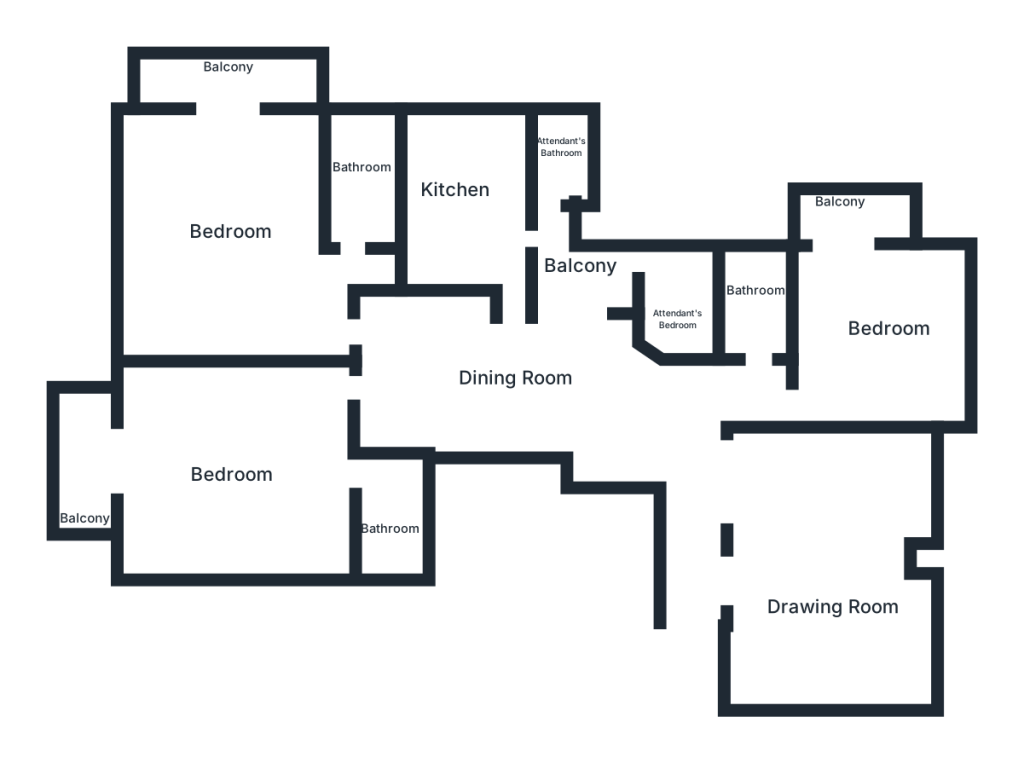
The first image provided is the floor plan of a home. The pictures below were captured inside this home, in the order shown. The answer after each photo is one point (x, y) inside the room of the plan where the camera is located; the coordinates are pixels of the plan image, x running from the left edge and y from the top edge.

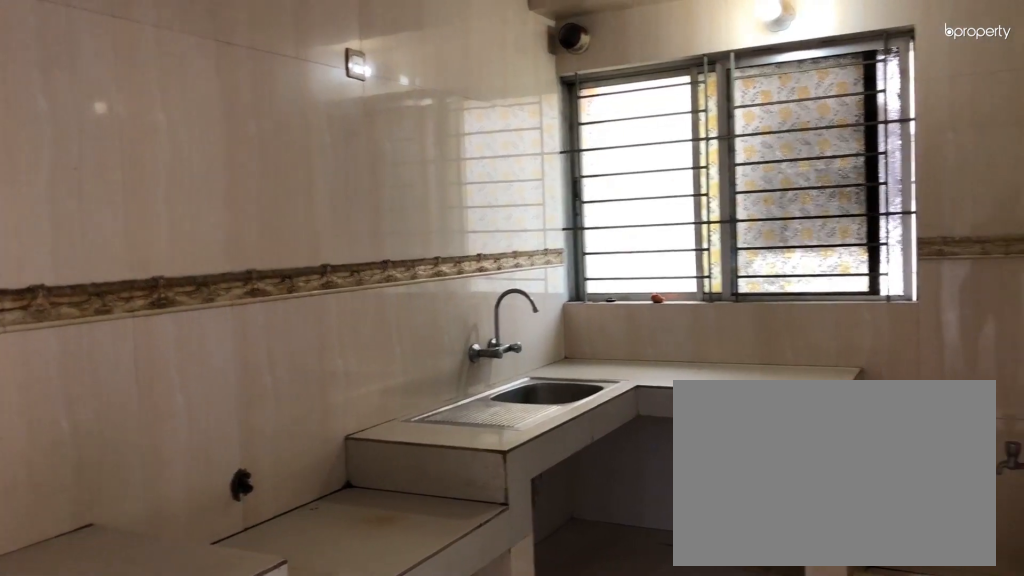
(453, 192)
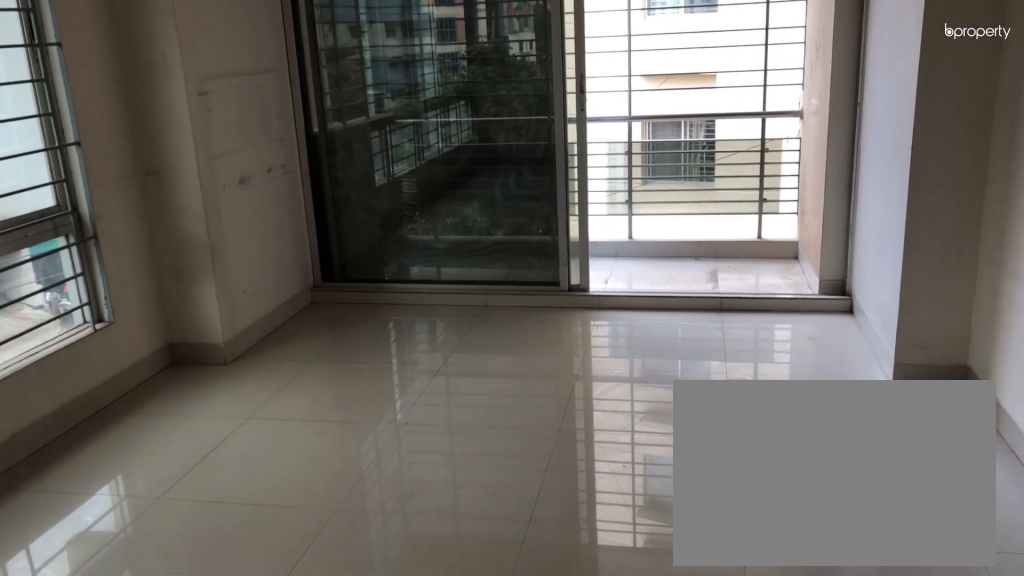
(228, 227)
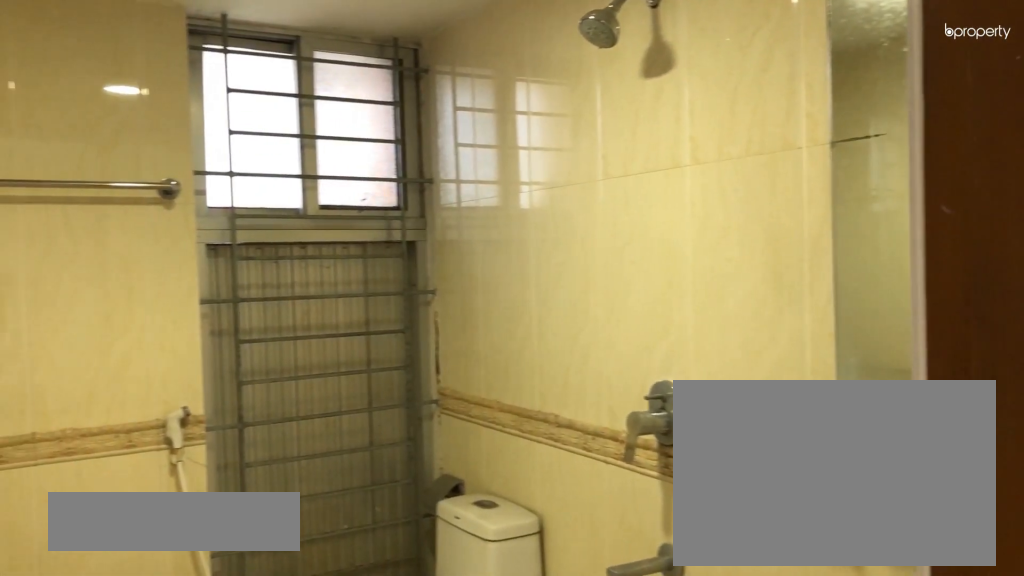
(358, 172)
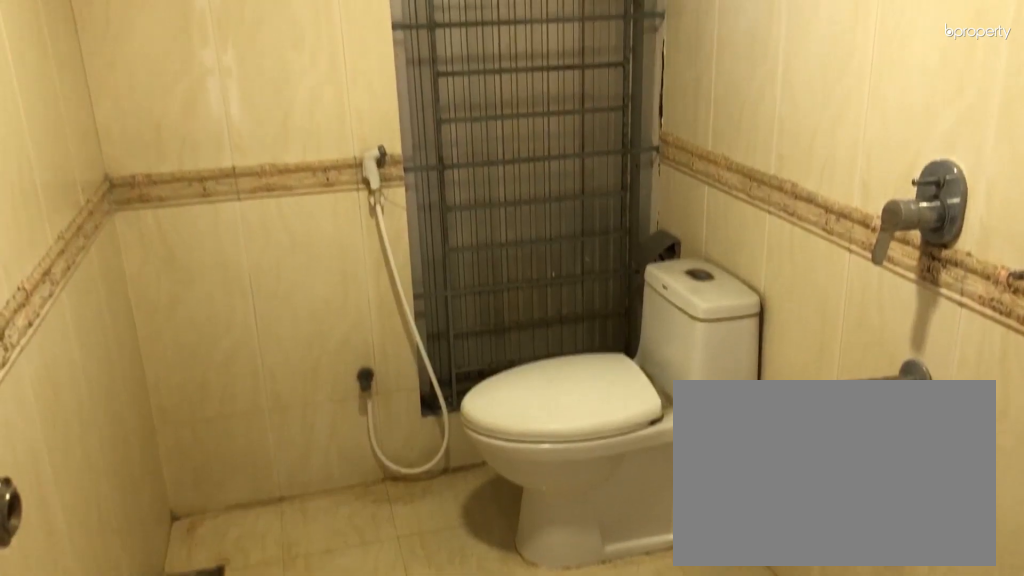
(358, 172)
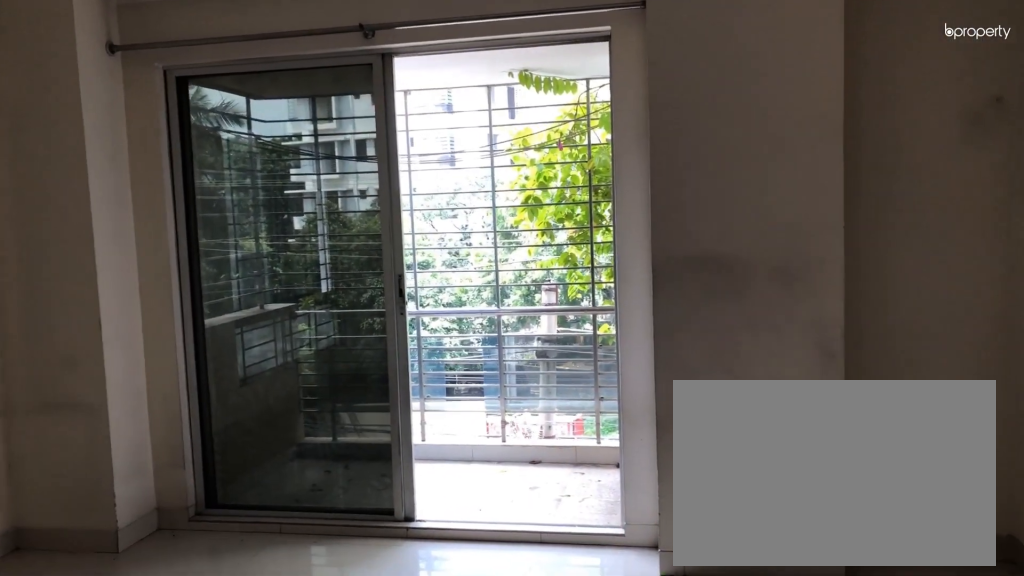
(226, 467)
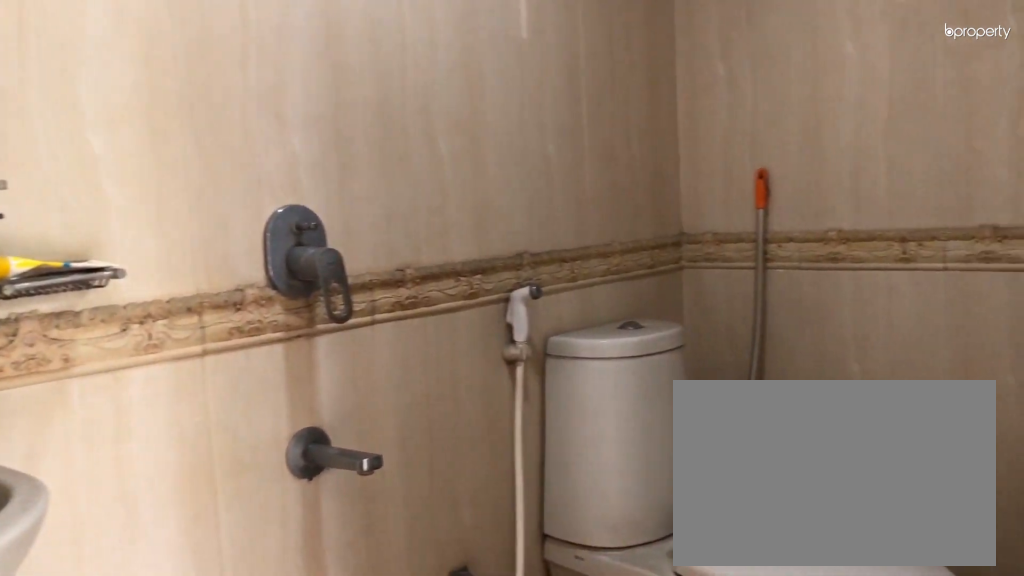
(392, 514)
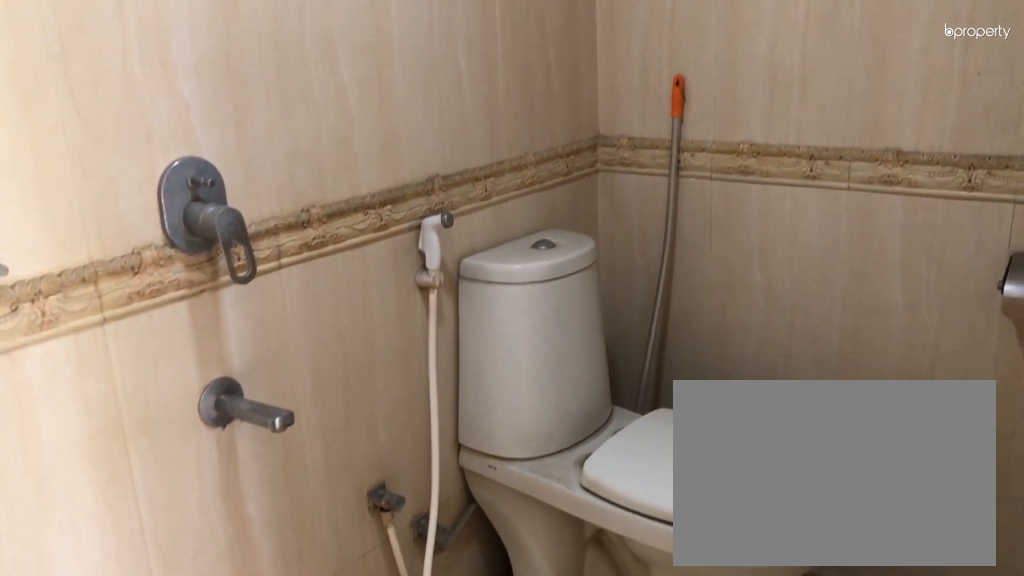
(392, 514)
